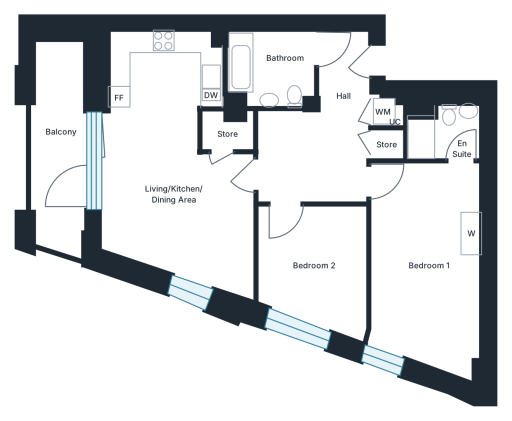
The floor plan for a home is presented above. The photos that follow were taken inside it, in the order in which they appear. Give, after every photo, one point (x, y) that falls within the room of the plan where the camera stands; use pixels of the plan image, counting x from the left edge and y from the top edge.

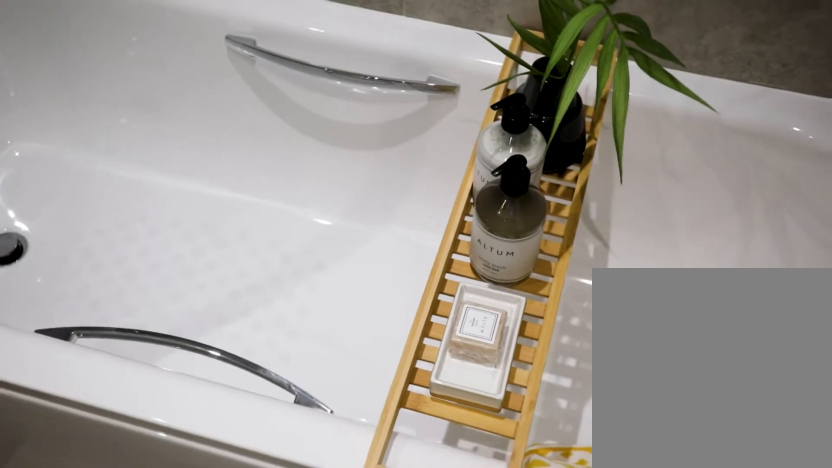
(272, 66)
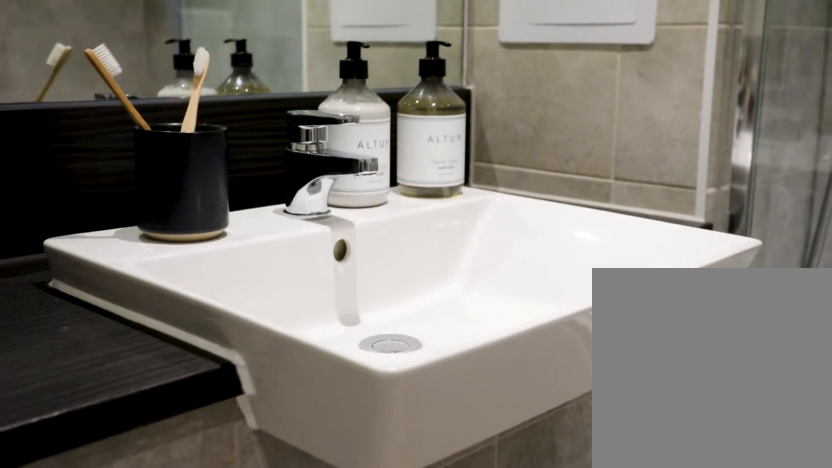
(272, 65)
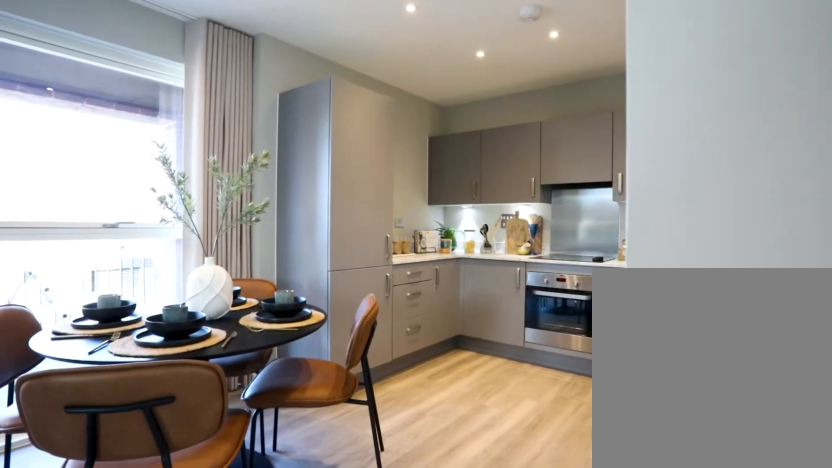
(175, 162)
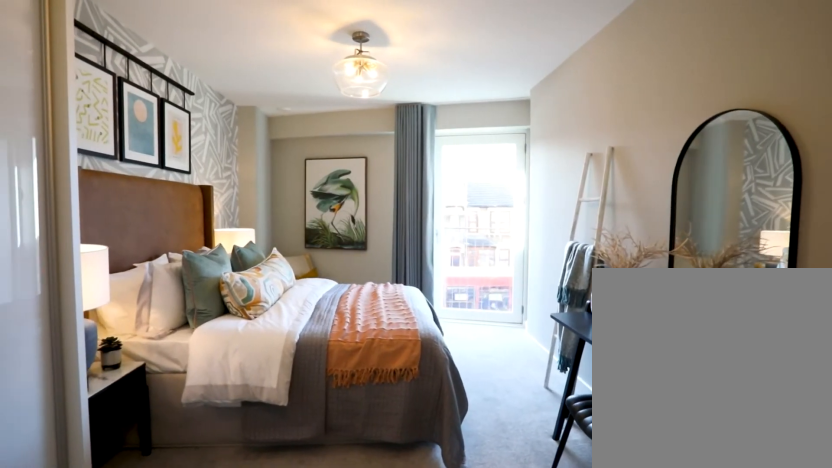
(430, 246)
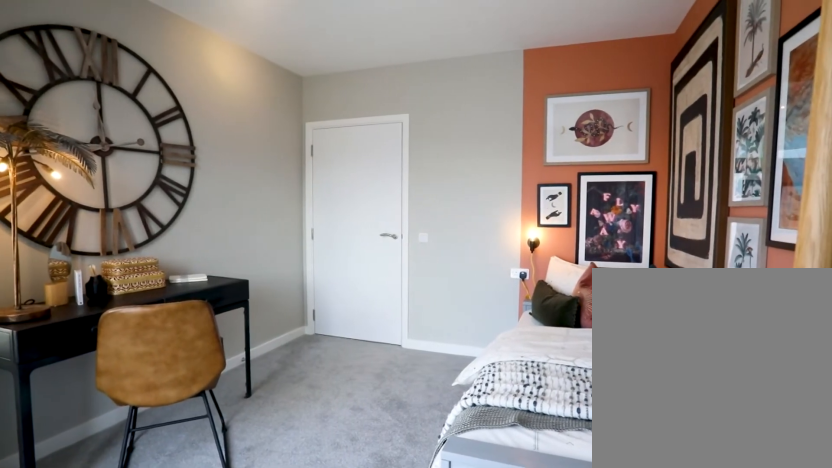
(315, 267)
